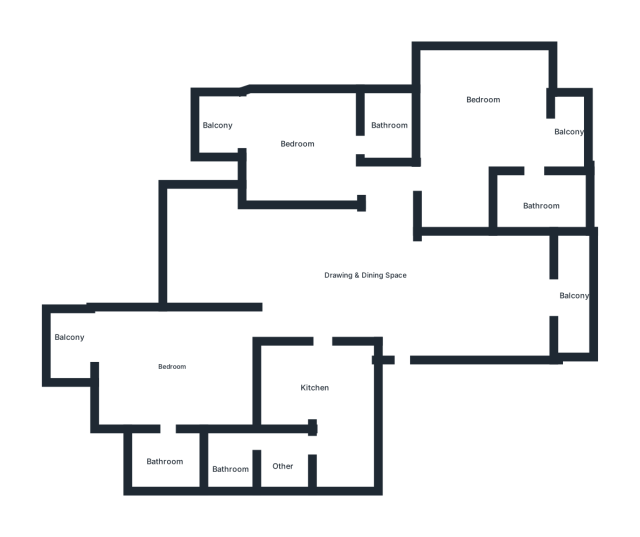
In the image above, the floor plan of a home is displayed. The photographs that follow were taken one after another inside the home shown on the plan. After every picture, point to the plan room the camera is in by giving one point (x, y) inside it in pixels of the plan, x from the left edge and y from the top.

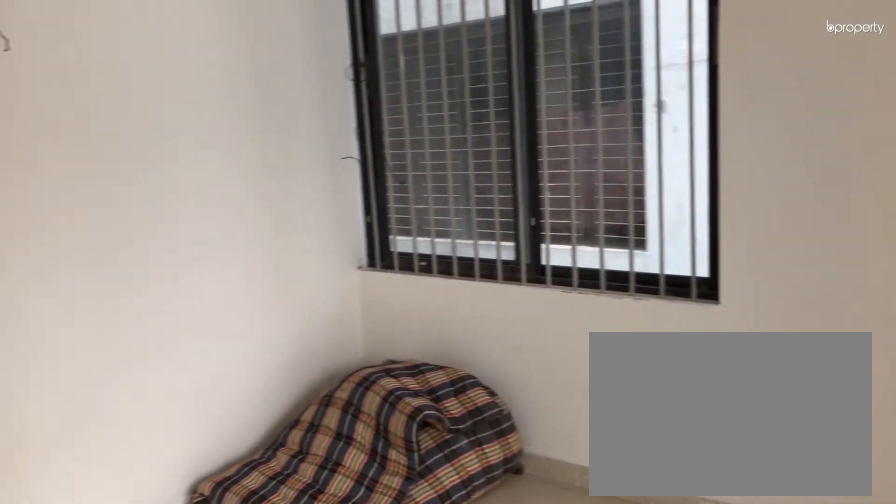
(487, 130)
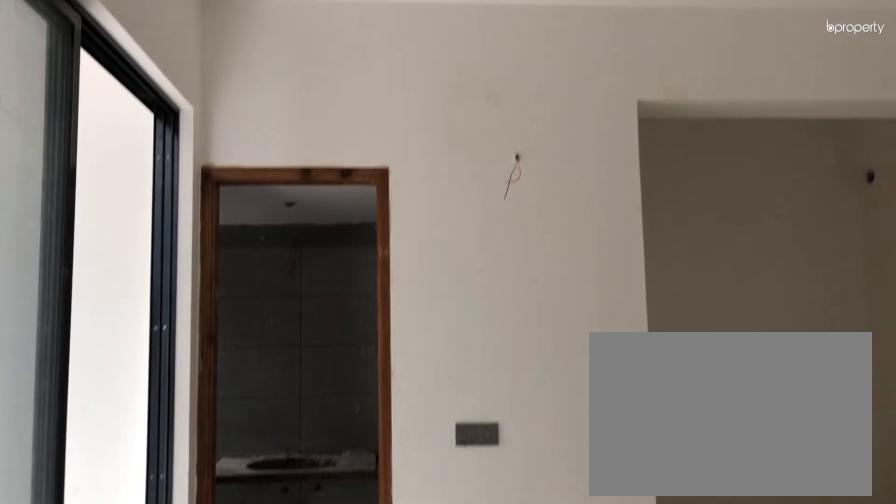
(488, 129)
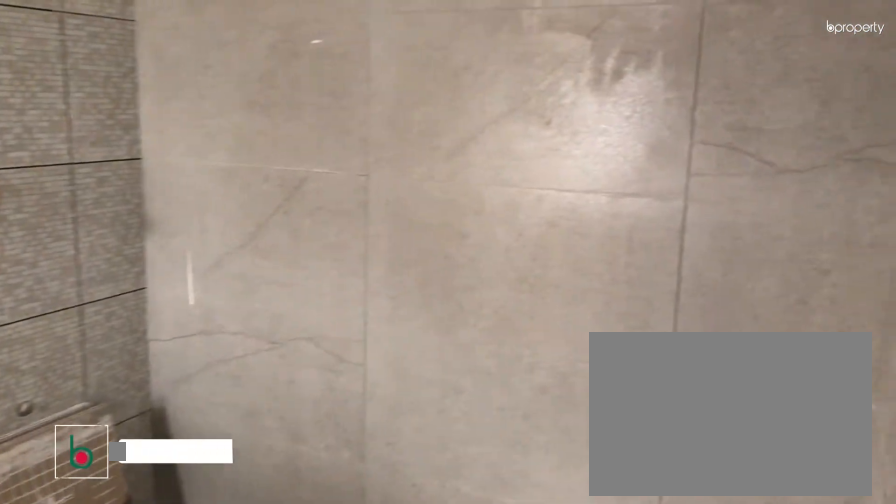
(535, 205)
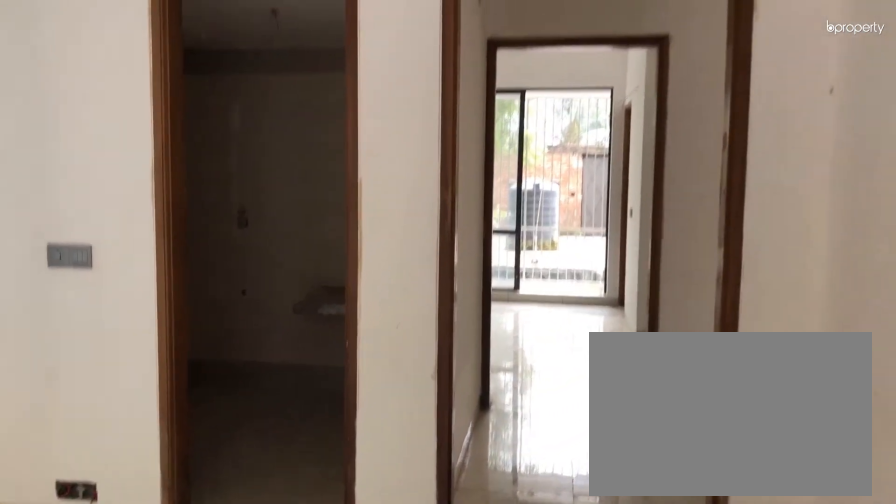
(316, 147)
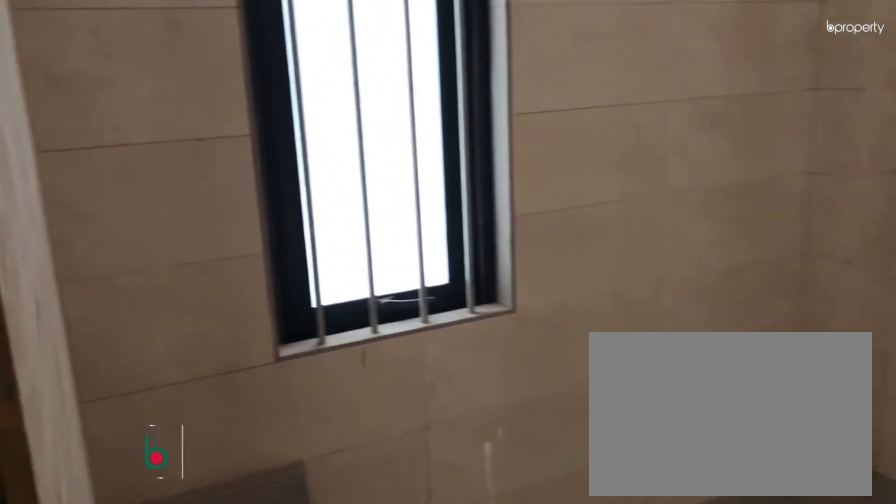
(396, 128)
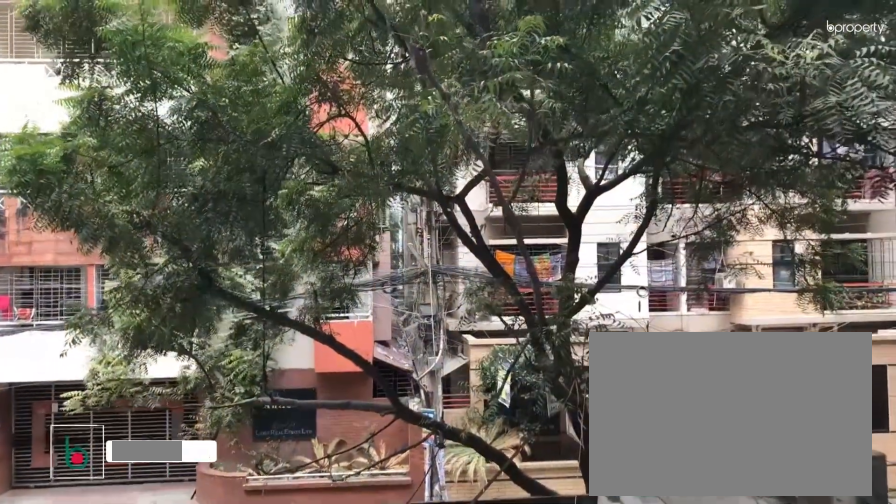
(239, 126)
